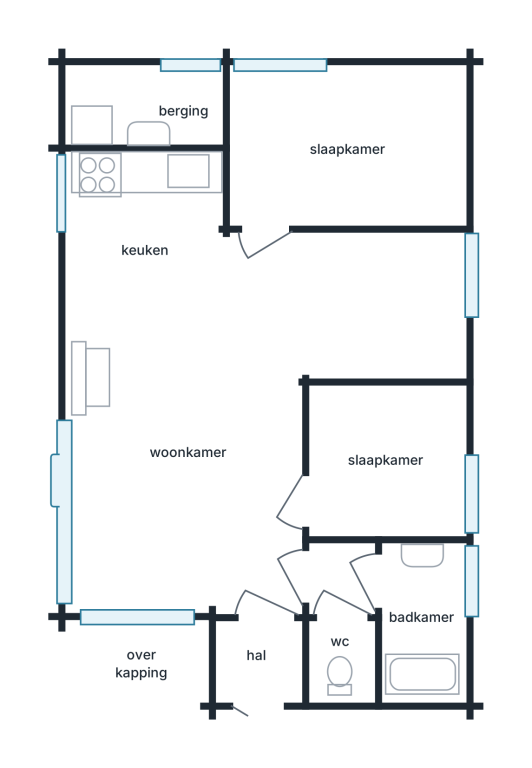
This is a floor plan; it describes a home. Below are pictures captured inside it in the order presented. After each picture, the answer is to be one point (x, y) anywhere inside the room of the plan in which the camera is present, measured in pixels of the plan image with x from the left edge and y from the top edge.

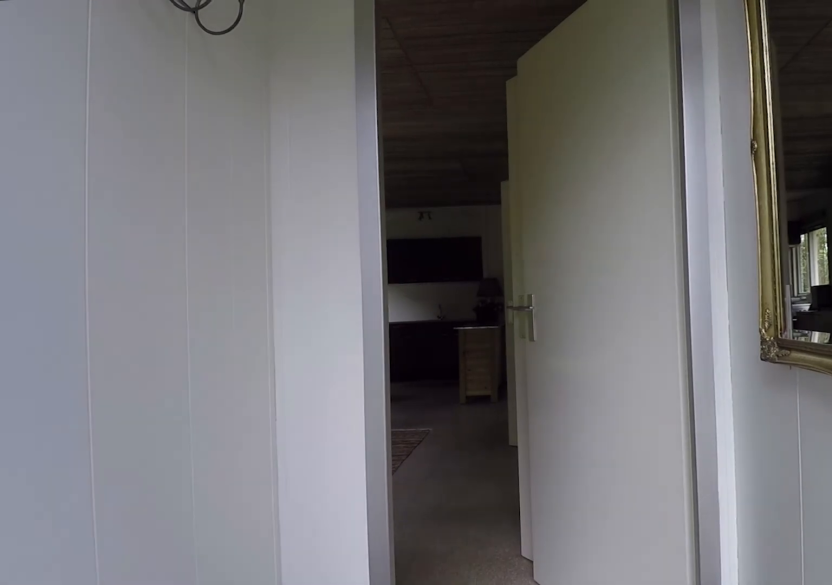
(261, 657)
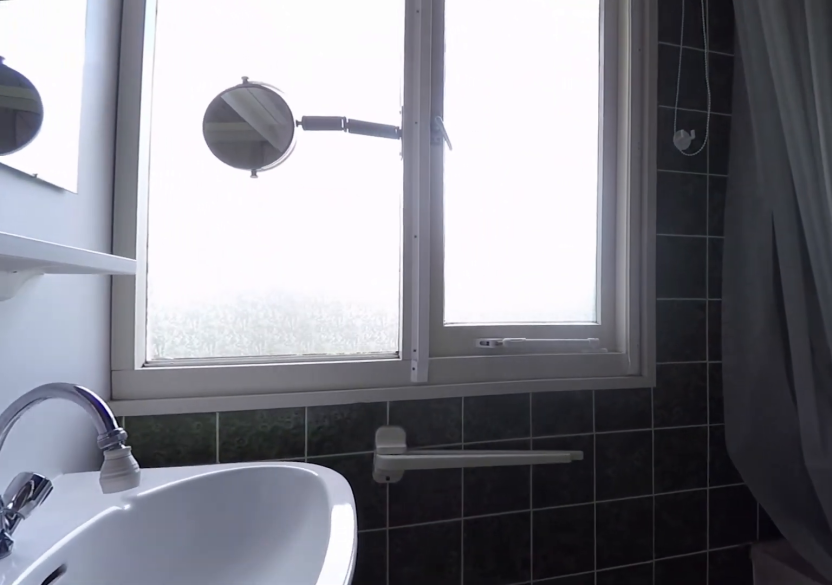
(422, 618)
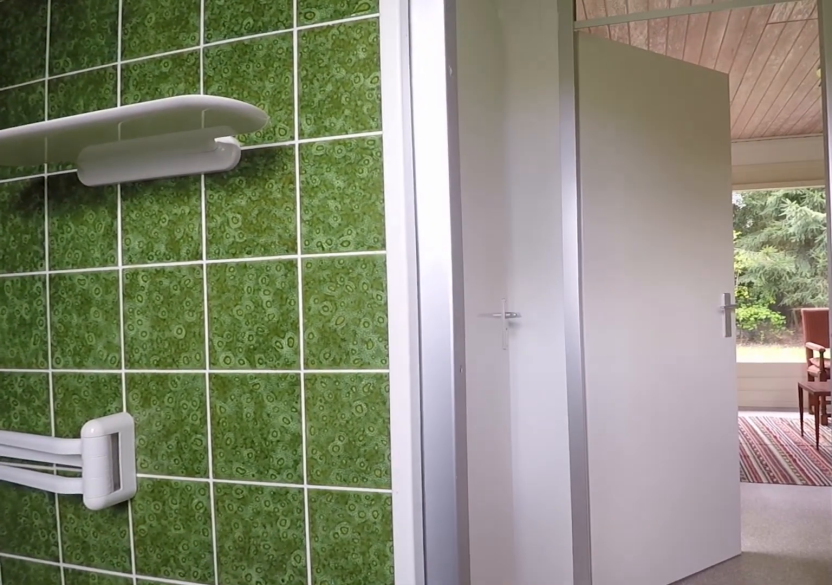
(422, 618)
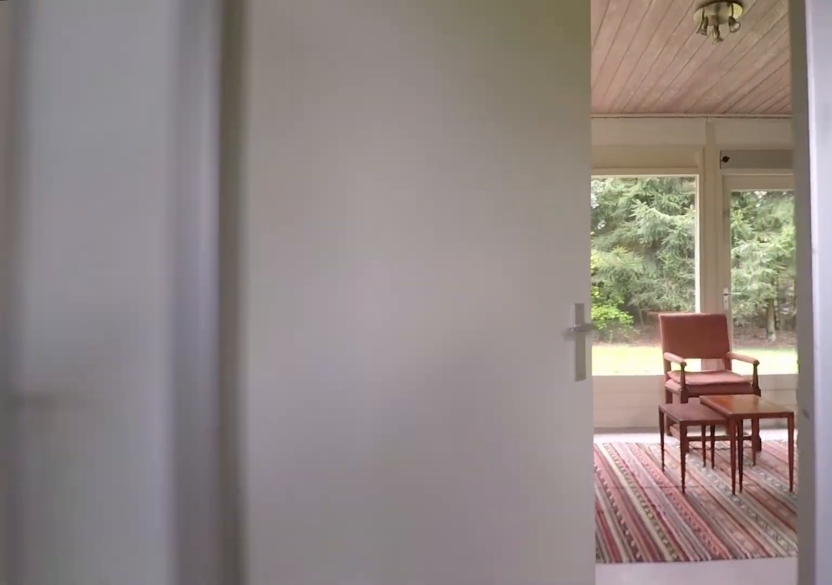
(344, 579)
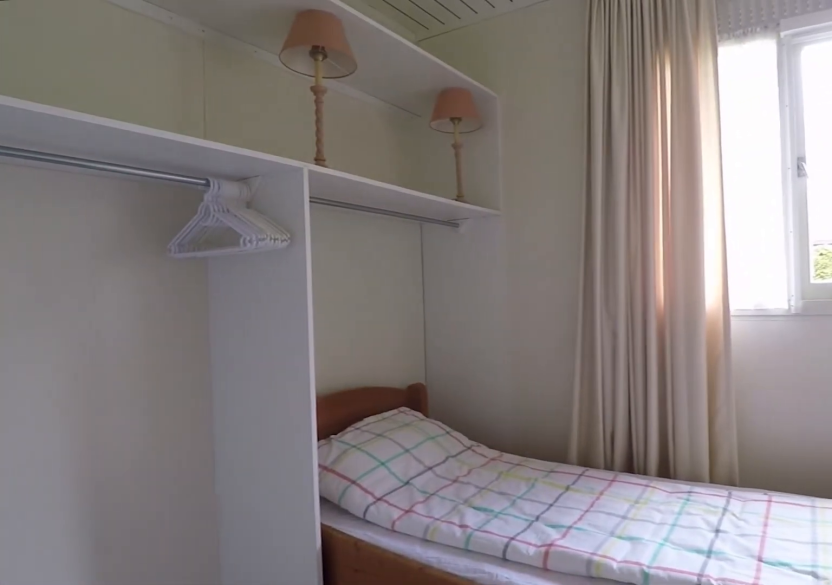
(384, 461)
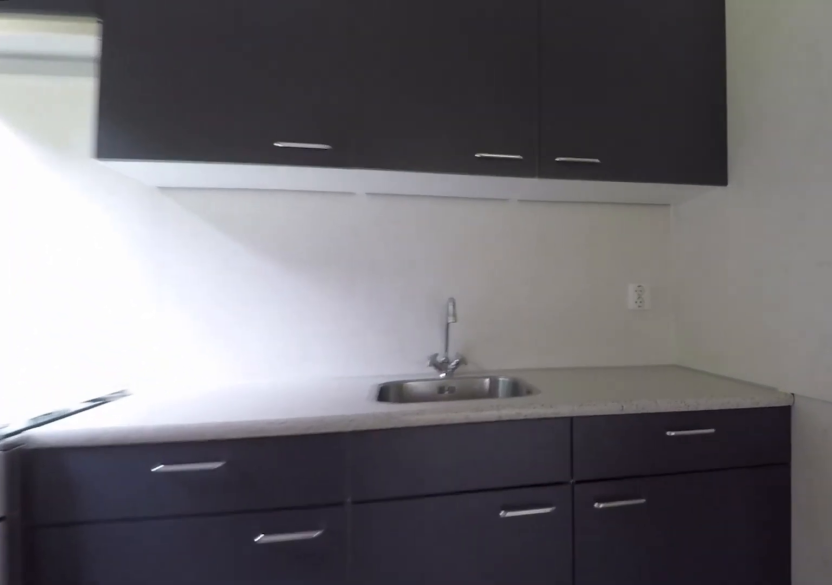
(143, 203)
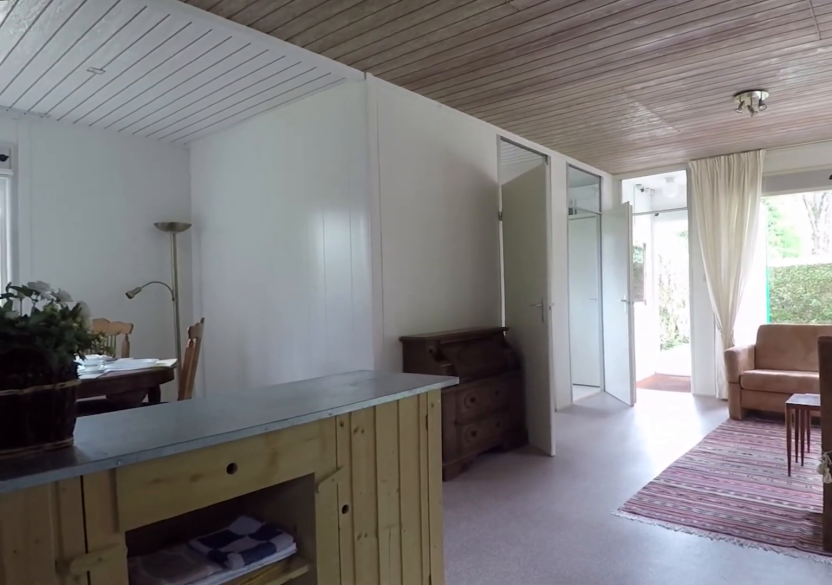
(143, 203)
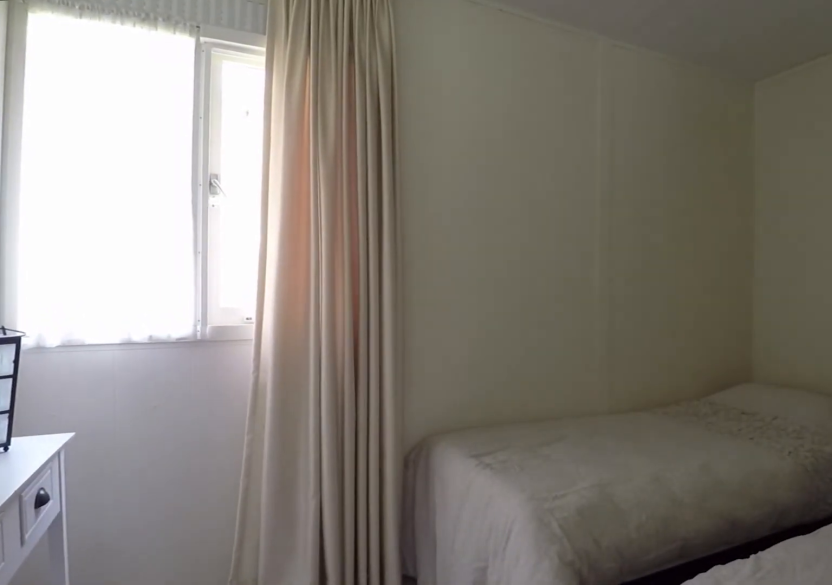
(344, 150)
